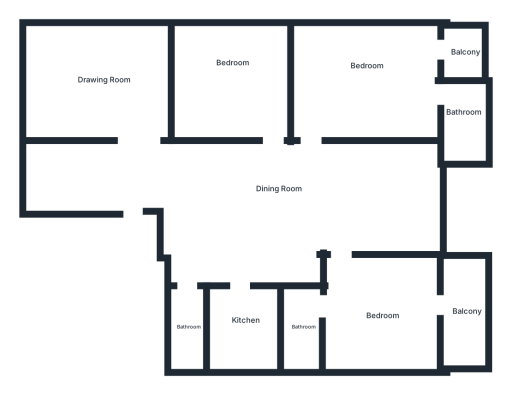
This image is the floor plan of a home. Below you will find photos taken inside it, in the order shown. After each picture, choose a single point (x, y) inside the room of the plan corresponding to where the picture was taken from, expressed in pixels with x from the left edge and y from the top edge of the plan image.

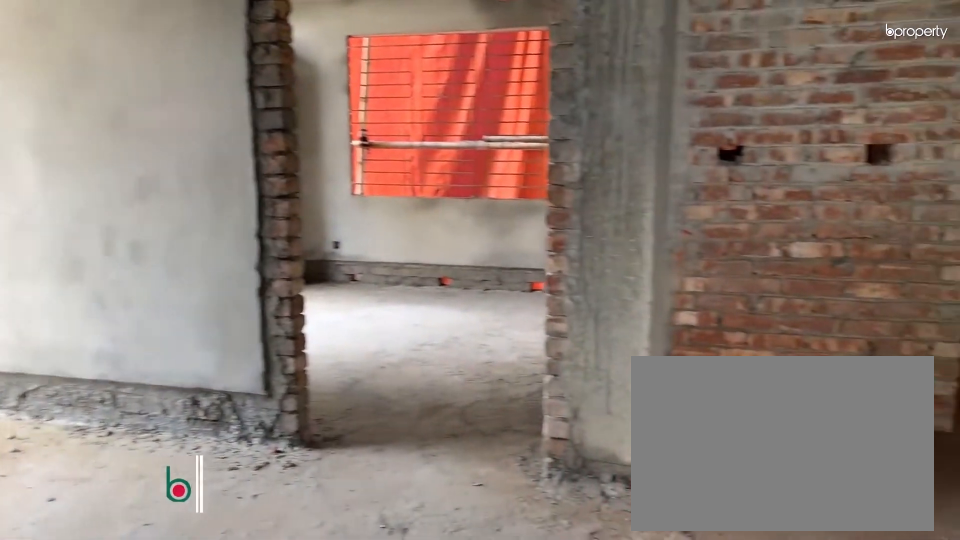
(292, 211)
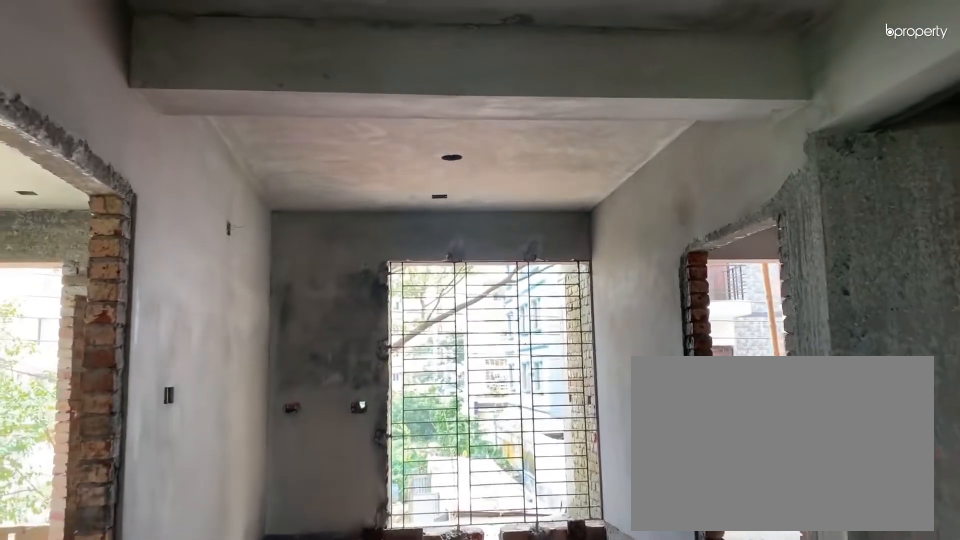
(292, 211)
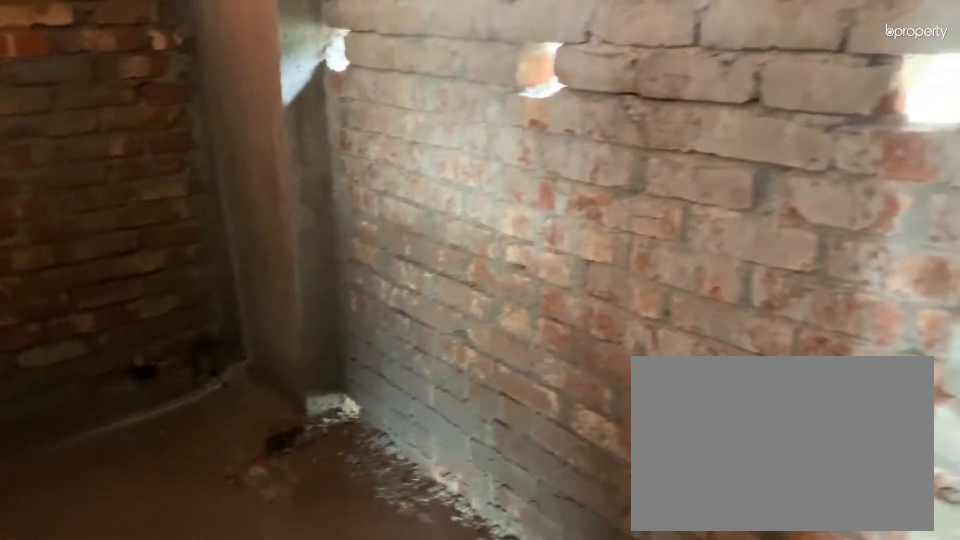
(189, 332)
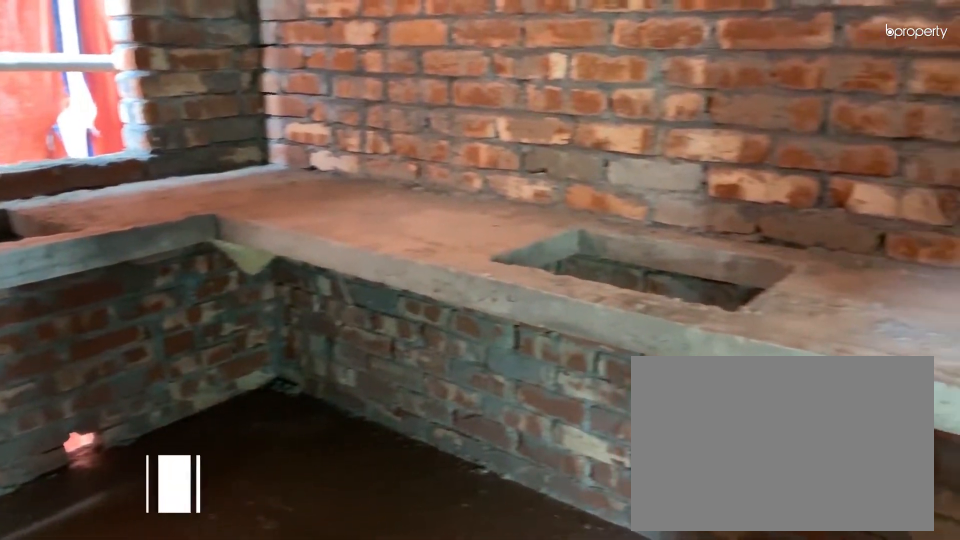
(250, 327)
